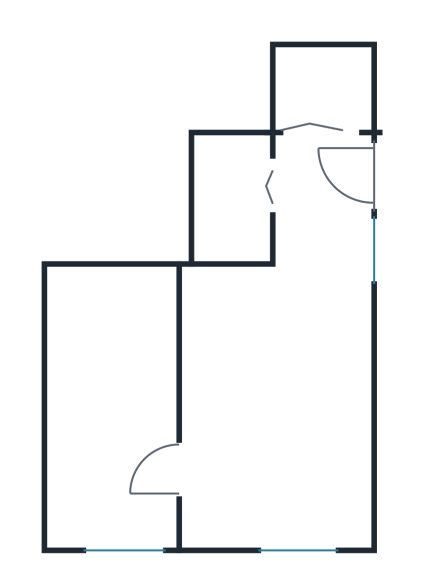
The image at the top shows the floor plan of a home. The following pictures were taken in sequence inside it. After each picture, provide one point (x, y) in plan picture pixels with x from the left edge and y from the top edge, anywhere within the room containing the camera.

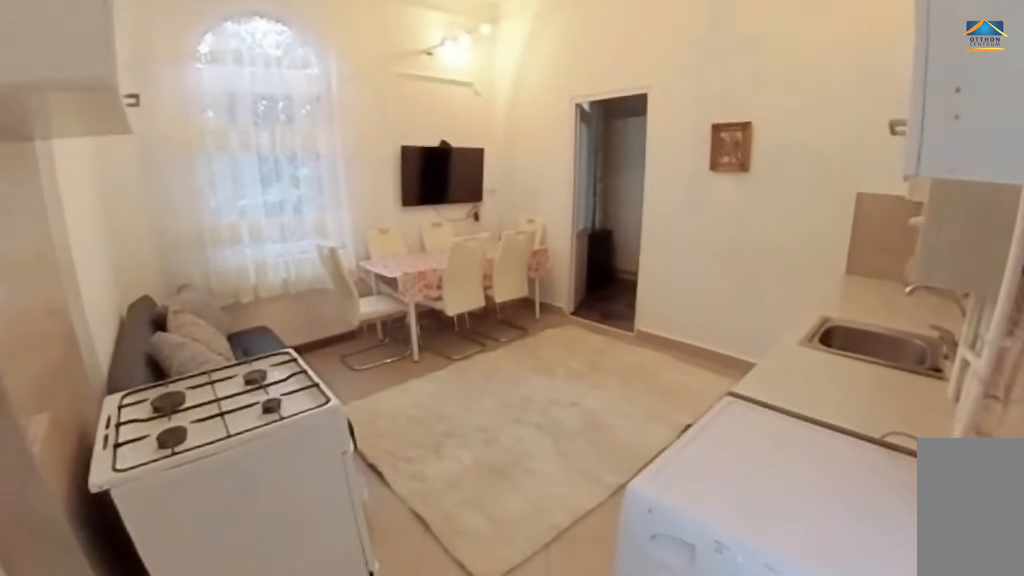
(278, 380)
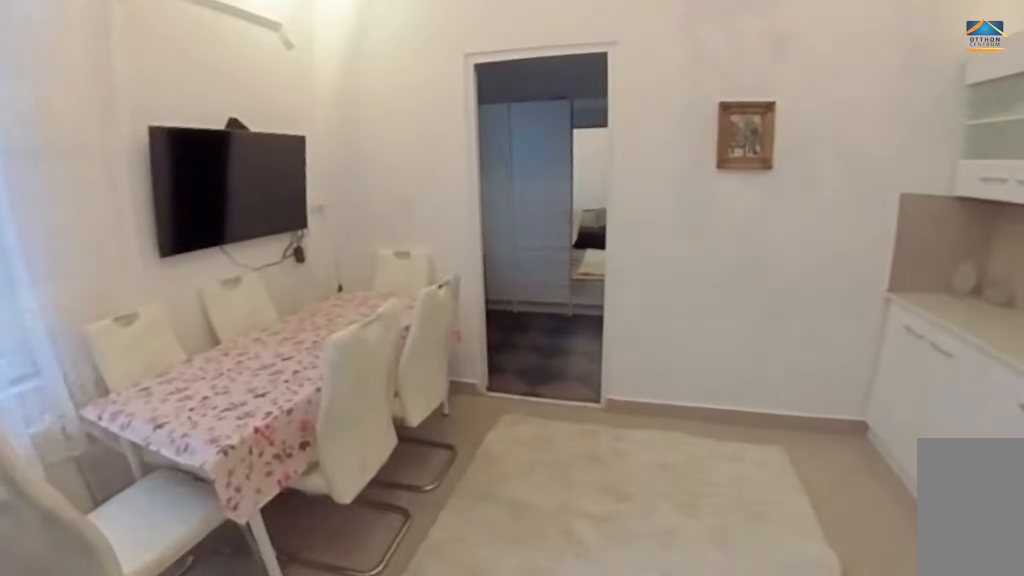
(278, 380)
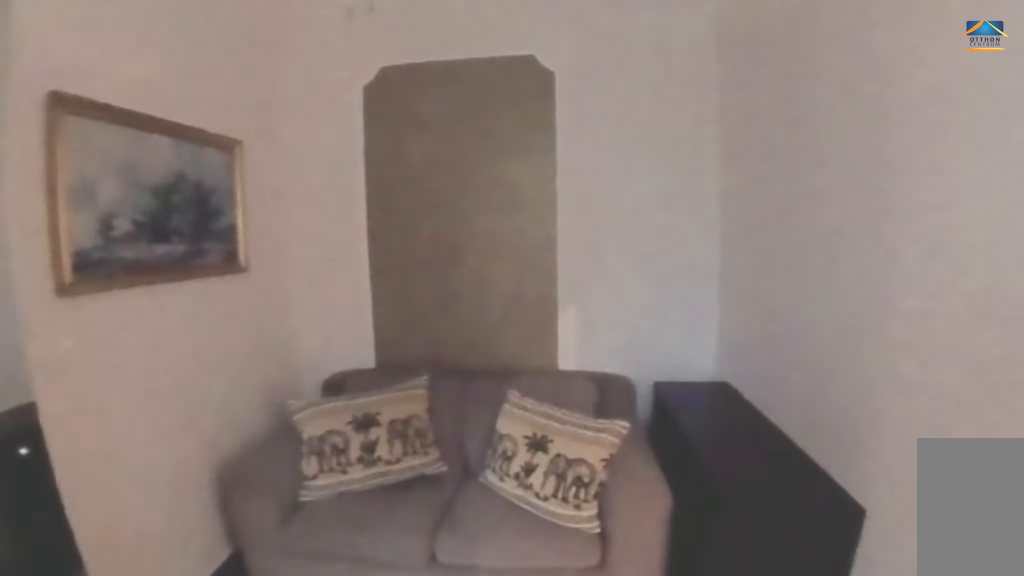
(113, 406)
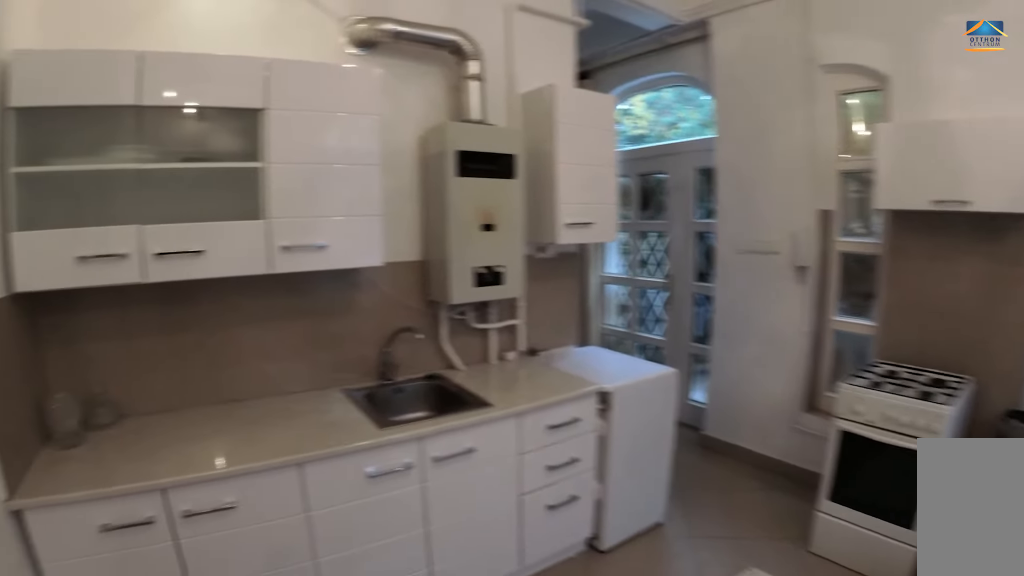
(278, 380)
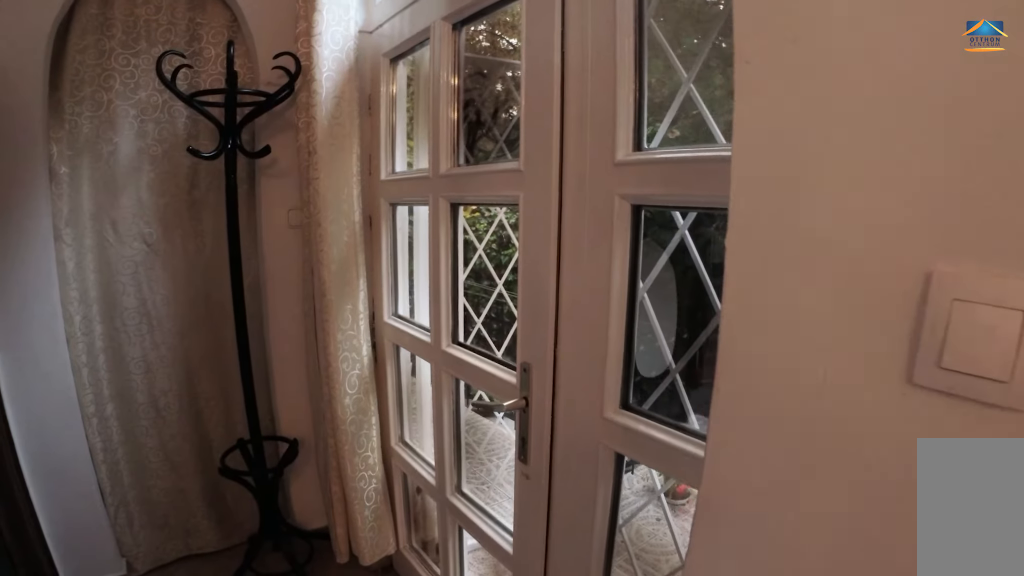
(325, 227)
